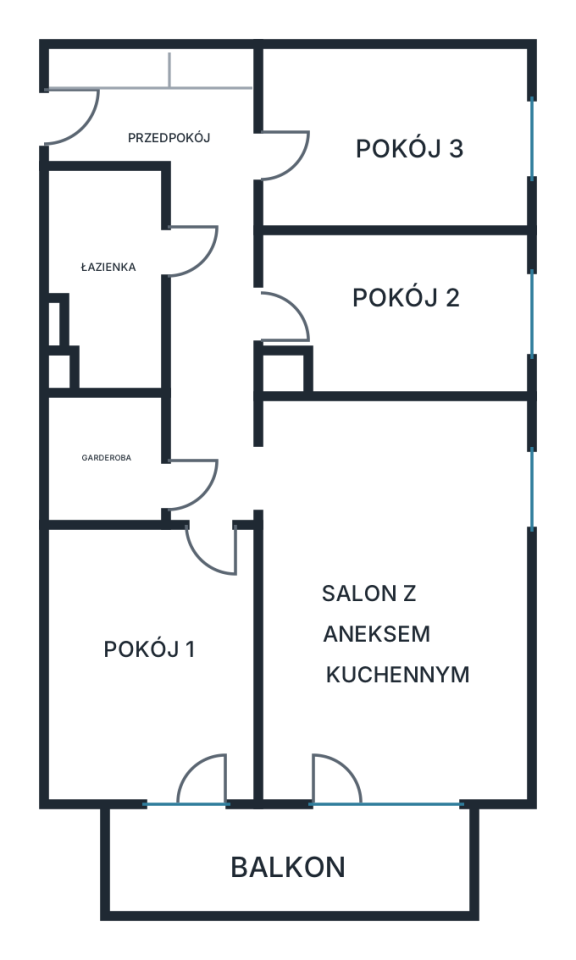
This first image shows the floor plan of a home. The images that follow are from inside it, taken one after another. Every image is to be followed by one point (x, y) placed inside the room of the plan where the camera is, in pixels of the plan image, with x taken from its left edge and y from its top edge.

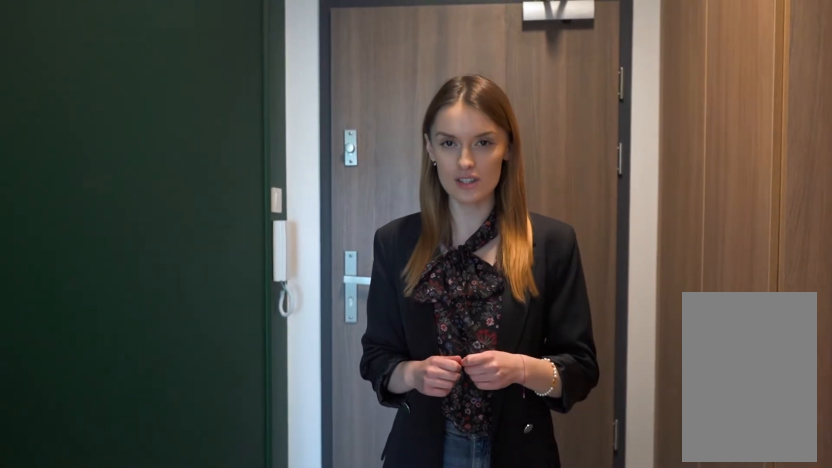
(190, 236)
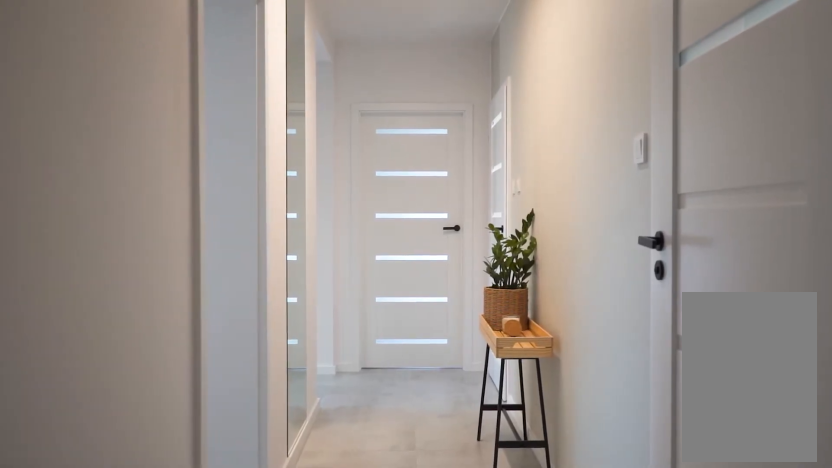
(190, 234)
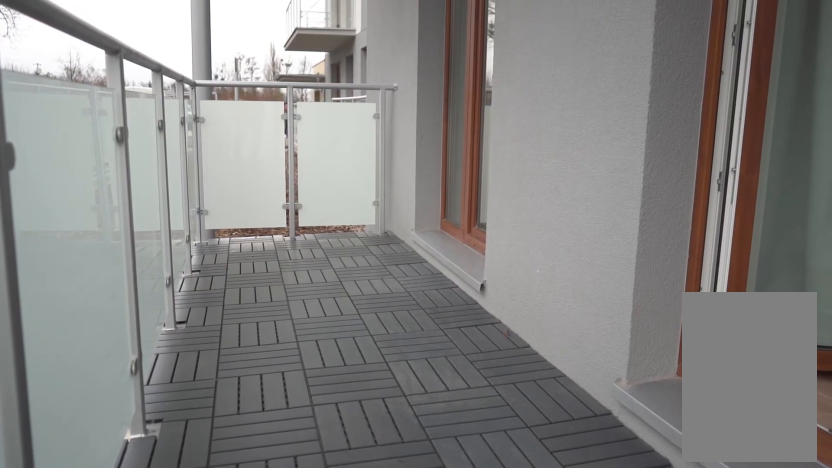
(290, 859)
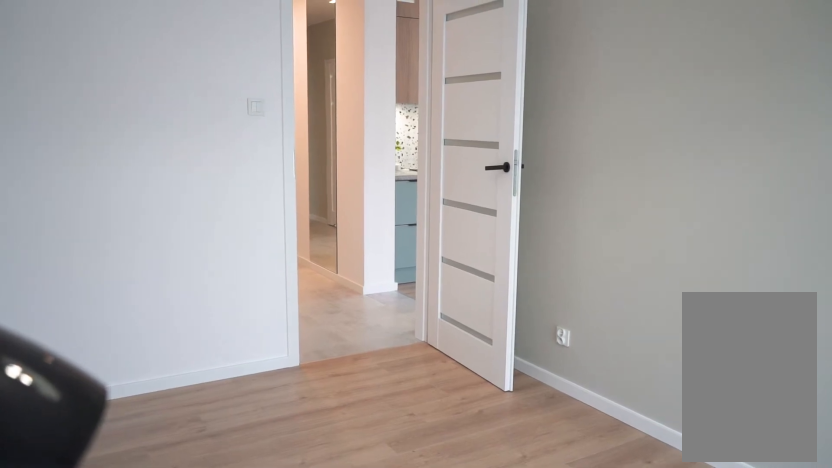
(148, 664)
